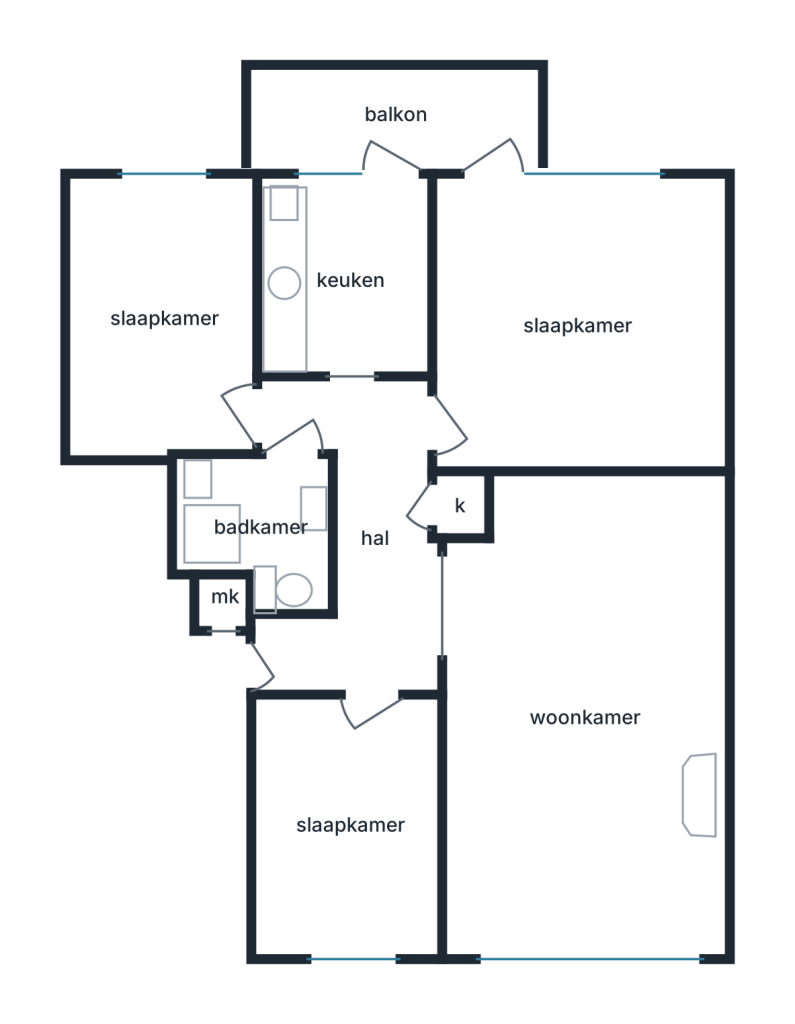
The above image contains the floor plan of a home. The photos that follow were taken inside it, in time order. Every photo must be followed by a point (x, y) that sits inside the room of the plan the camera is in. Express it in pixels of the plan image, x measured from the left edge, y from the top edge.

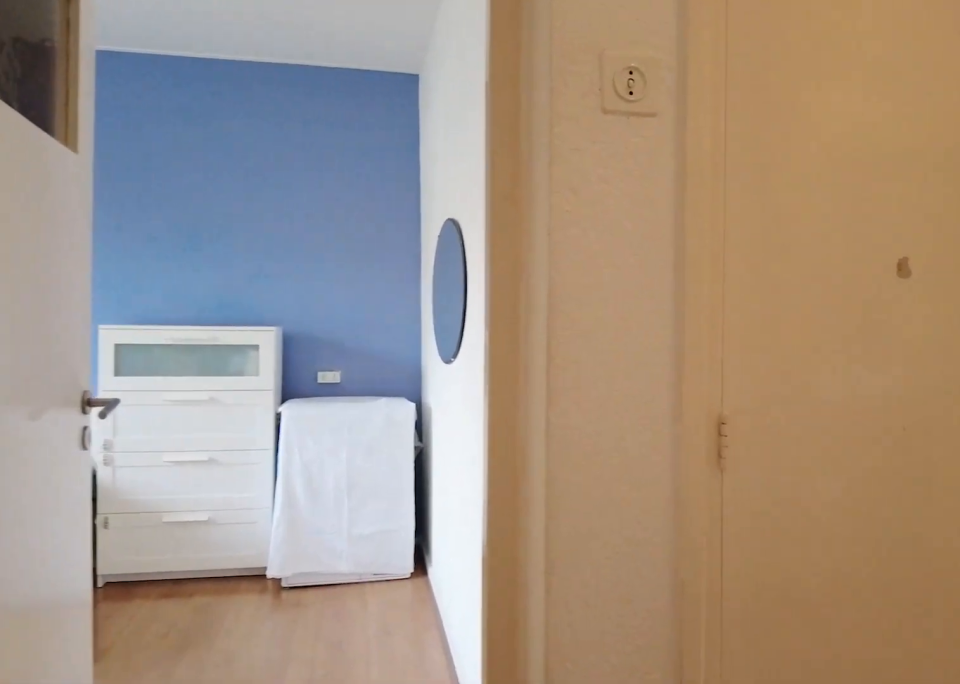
(362, 537)
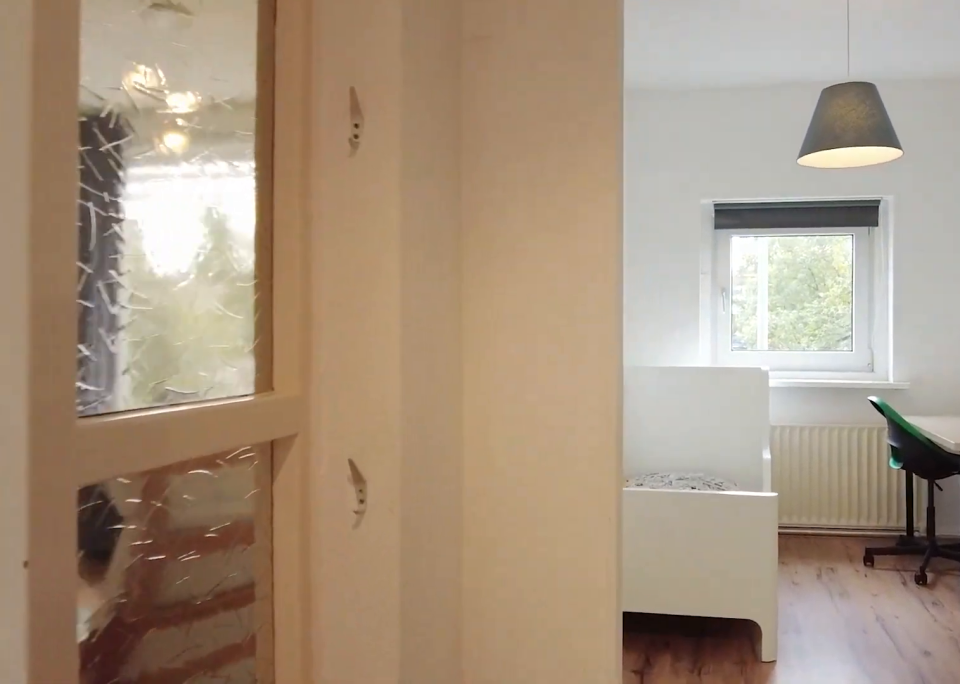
(362, 537)
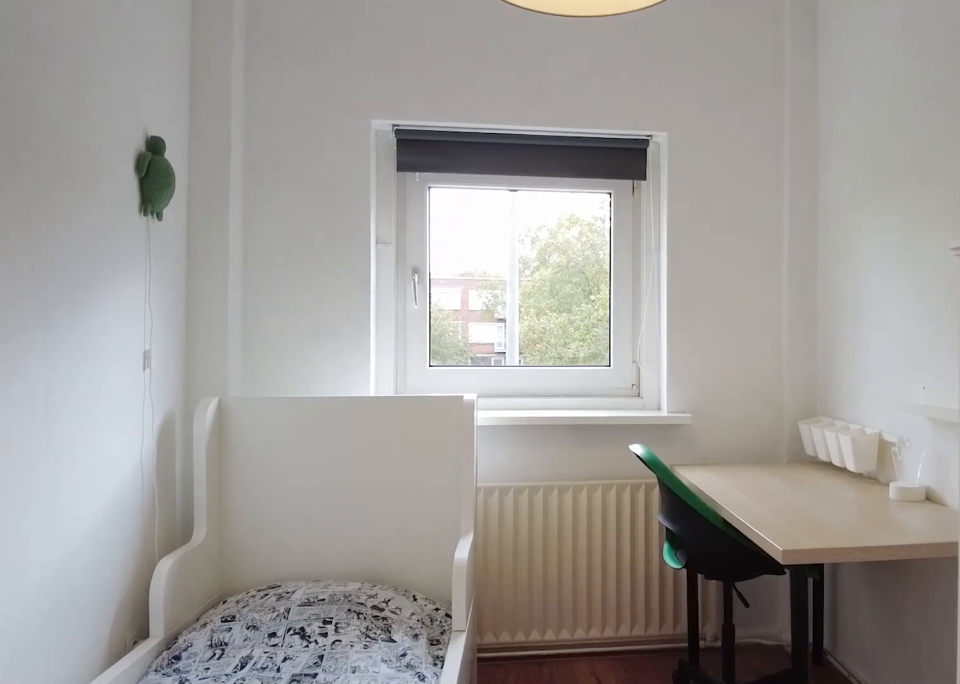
(349, 823)
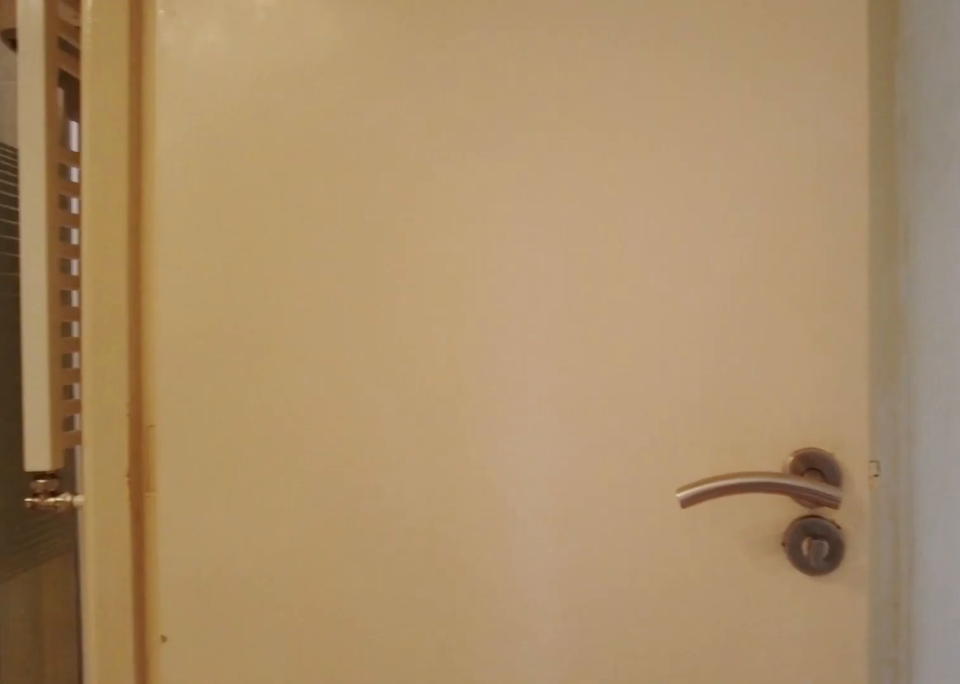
(362, 537)
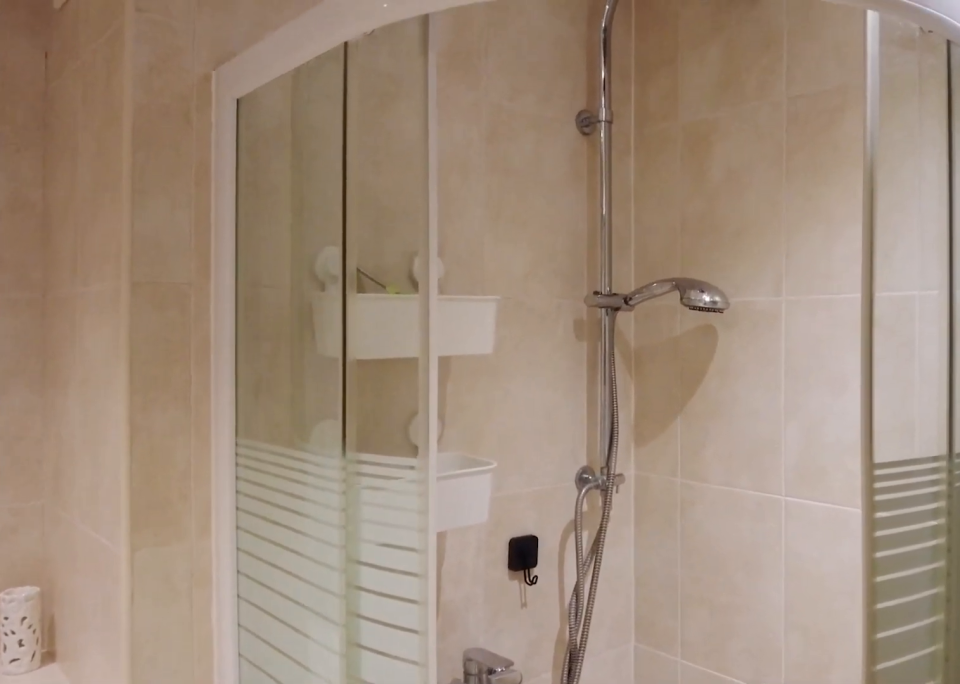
(262, 525)
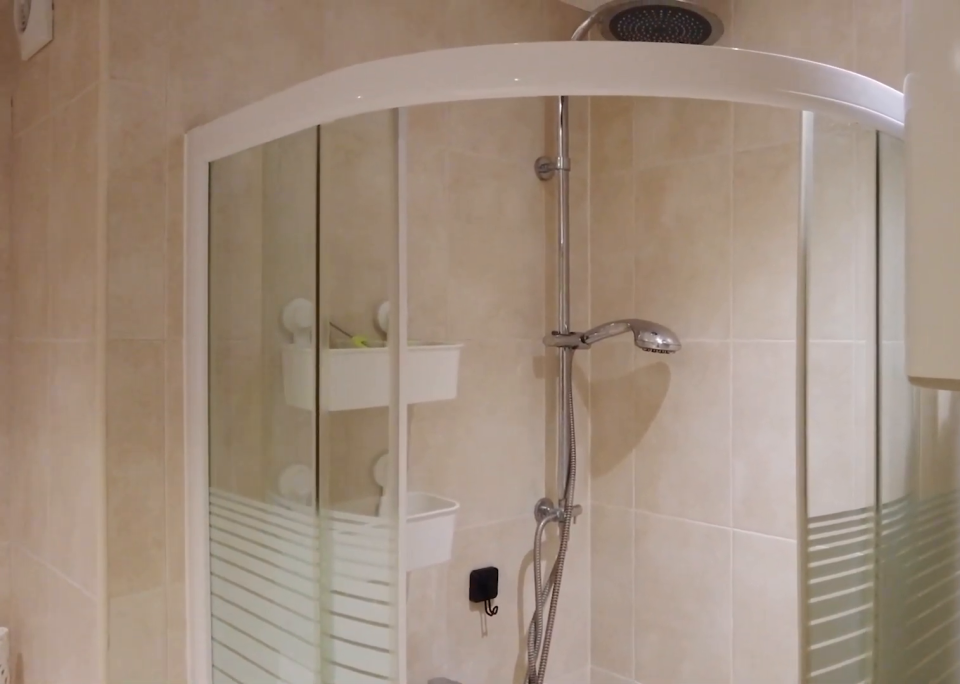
(262, 525)
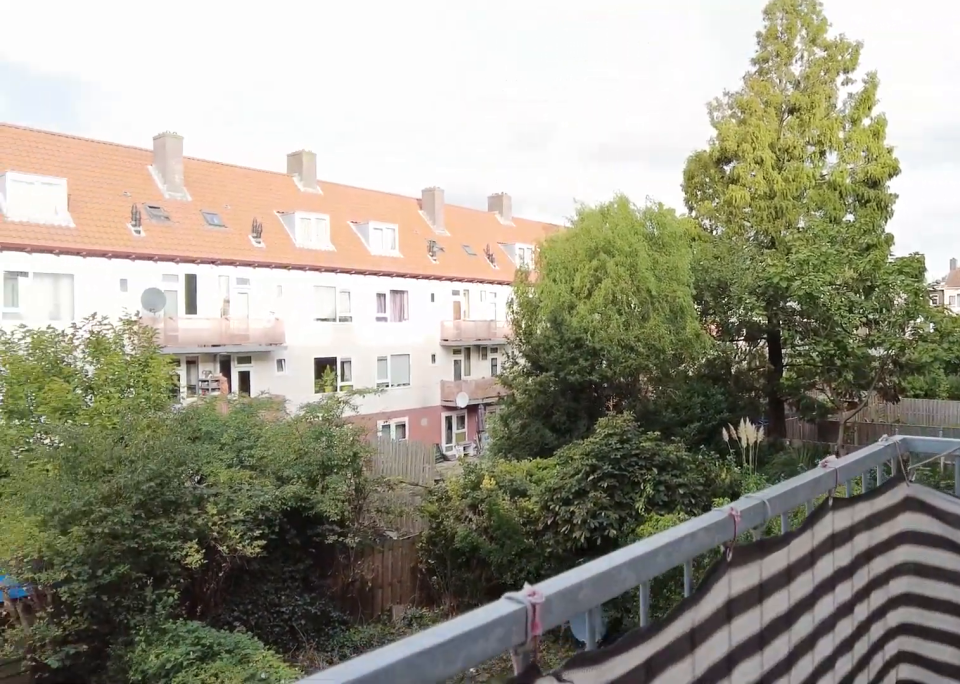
(393, 122)
